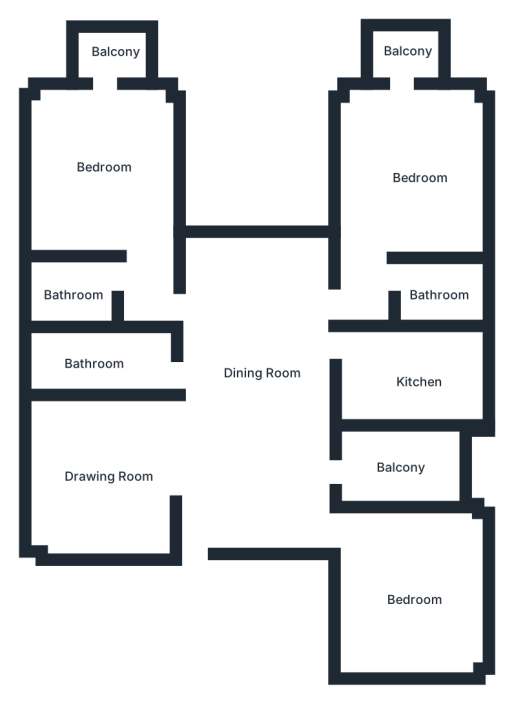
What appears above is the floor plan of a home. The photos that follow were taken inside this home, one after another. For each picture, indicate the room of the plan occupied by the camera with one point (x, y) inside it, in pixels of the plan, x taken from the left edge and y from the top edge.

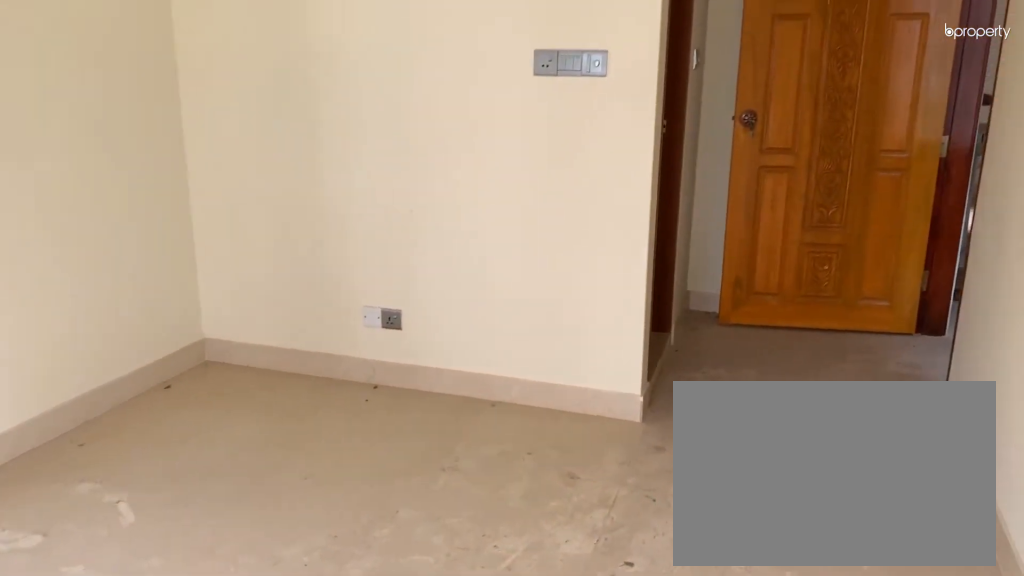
(408, 171)
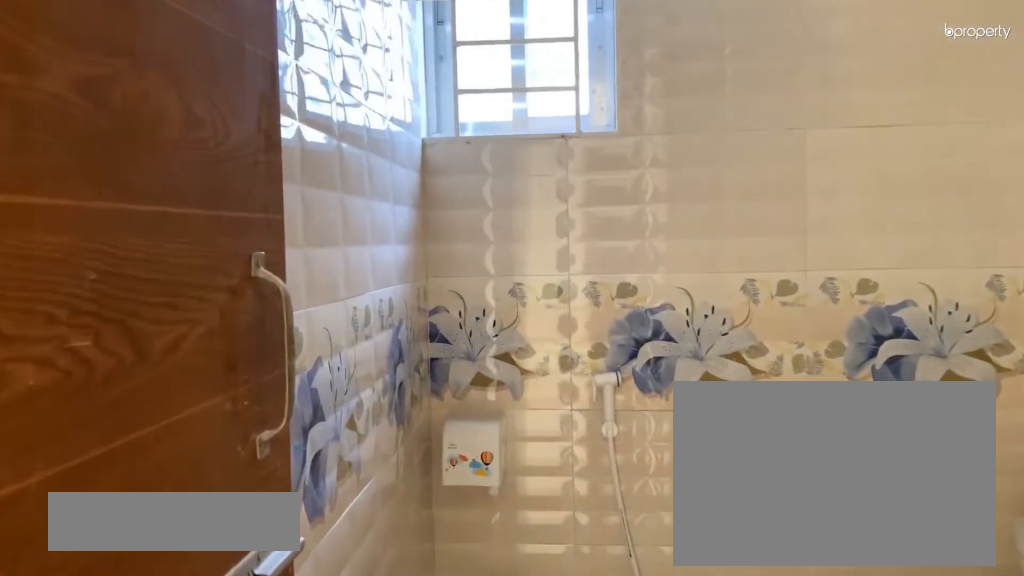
(430, 293)
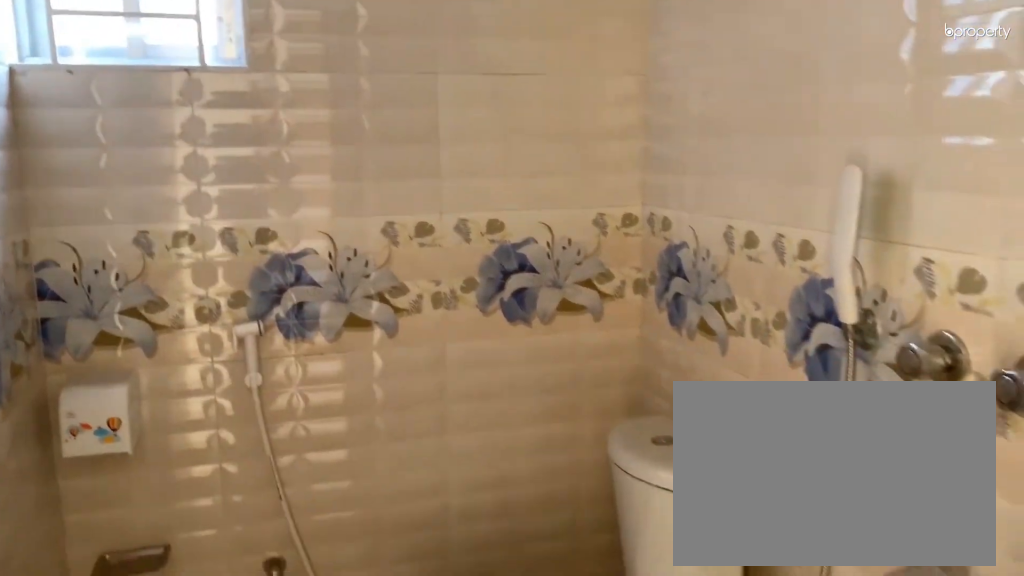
(431, 294)
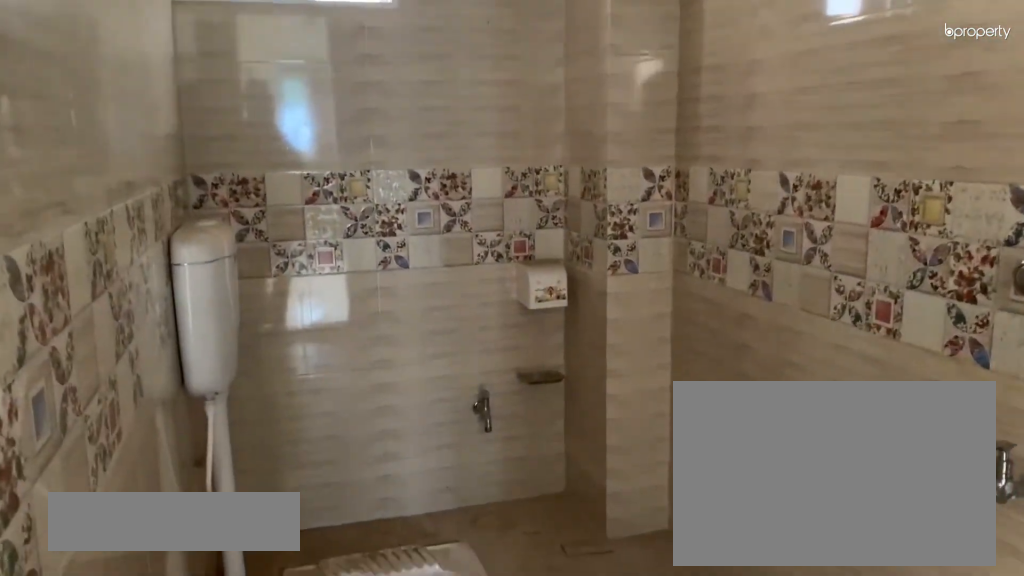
(91, 361)
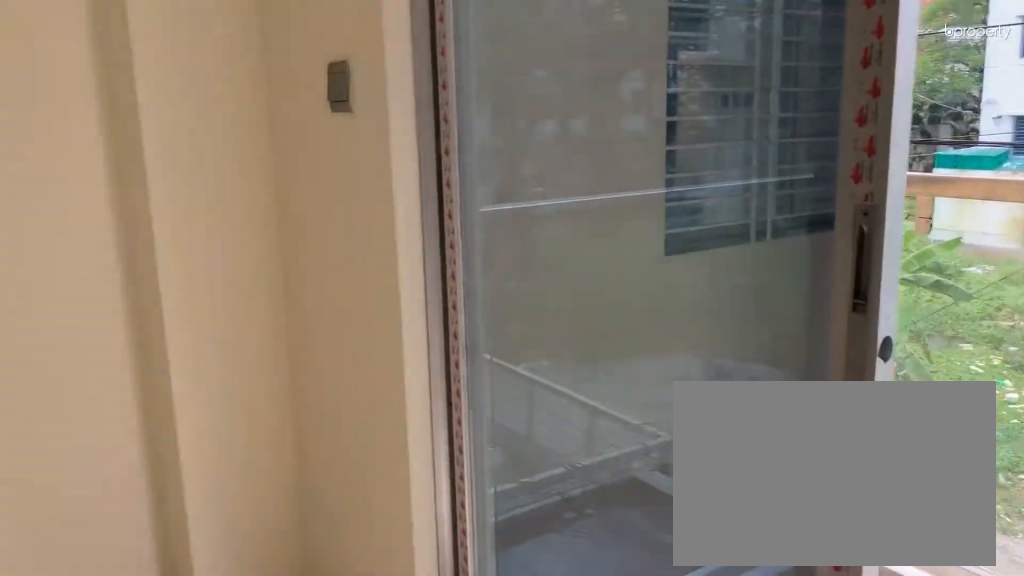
(94, 171)
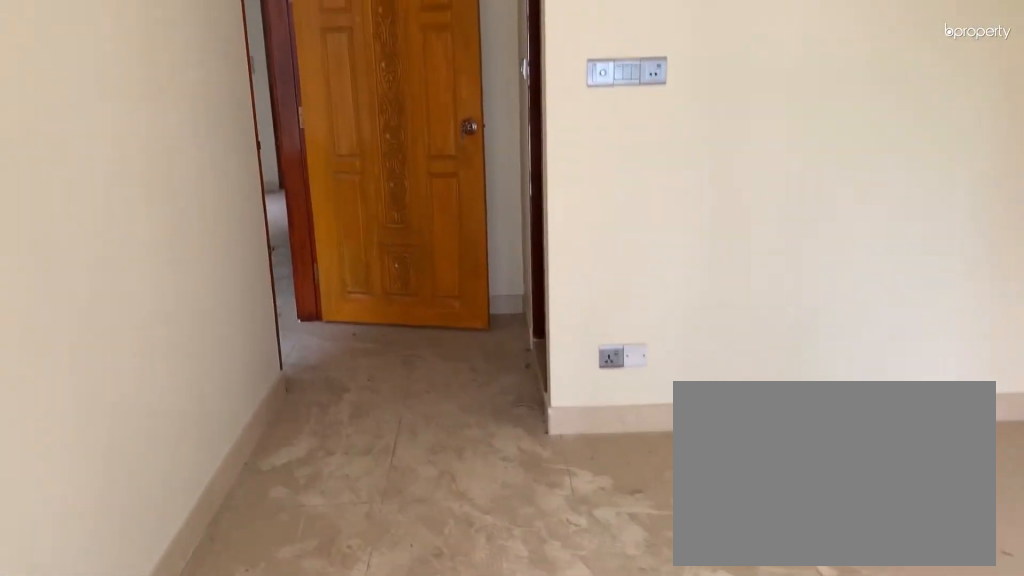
(94, 171)
